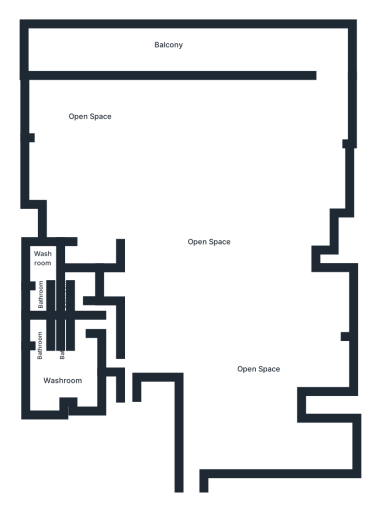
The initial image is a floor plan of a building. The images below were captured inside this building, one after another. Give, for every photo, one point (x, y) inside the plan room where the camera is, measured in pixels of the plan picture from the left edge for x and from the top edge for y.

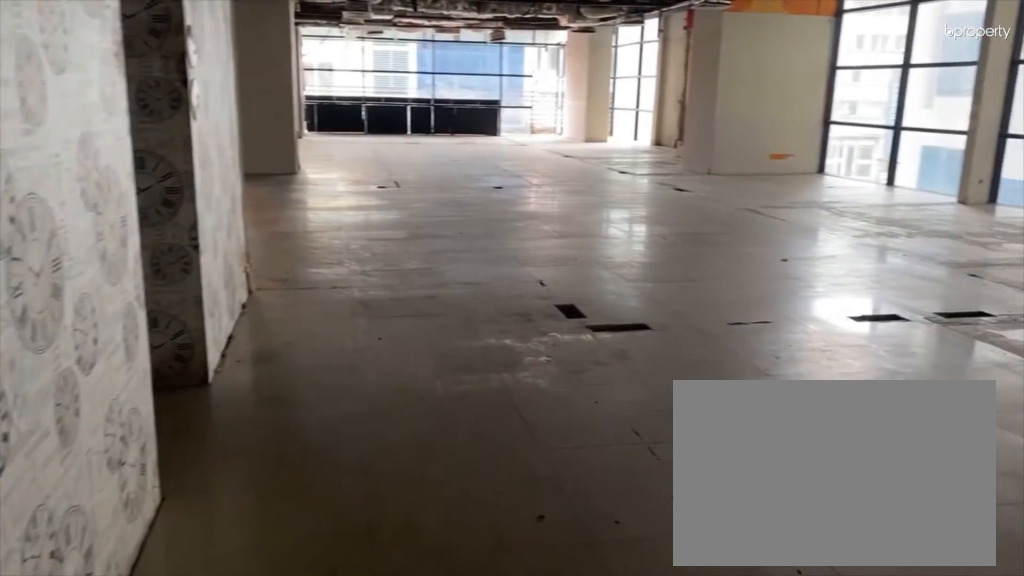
(232, 414)
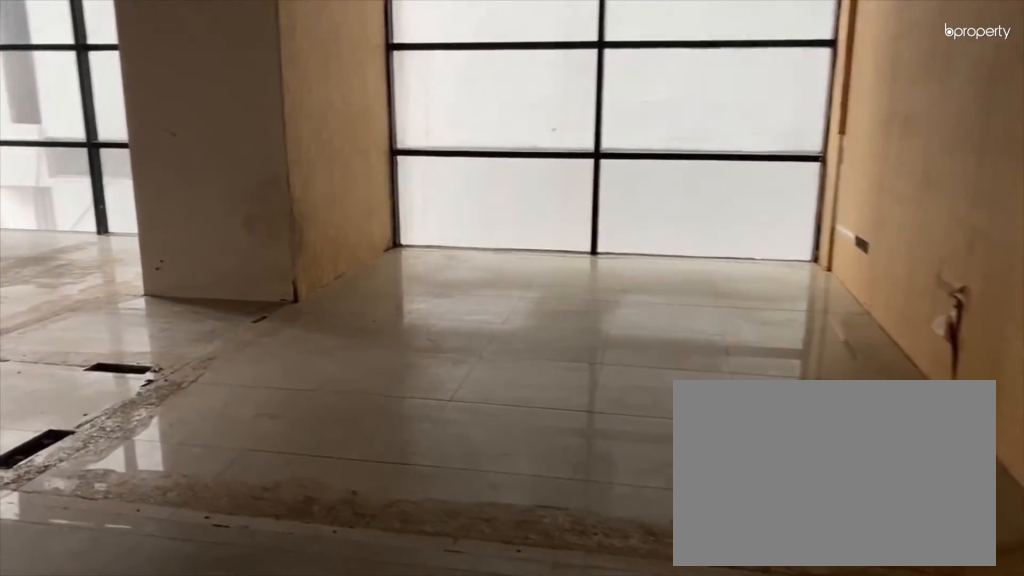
(232, 414)
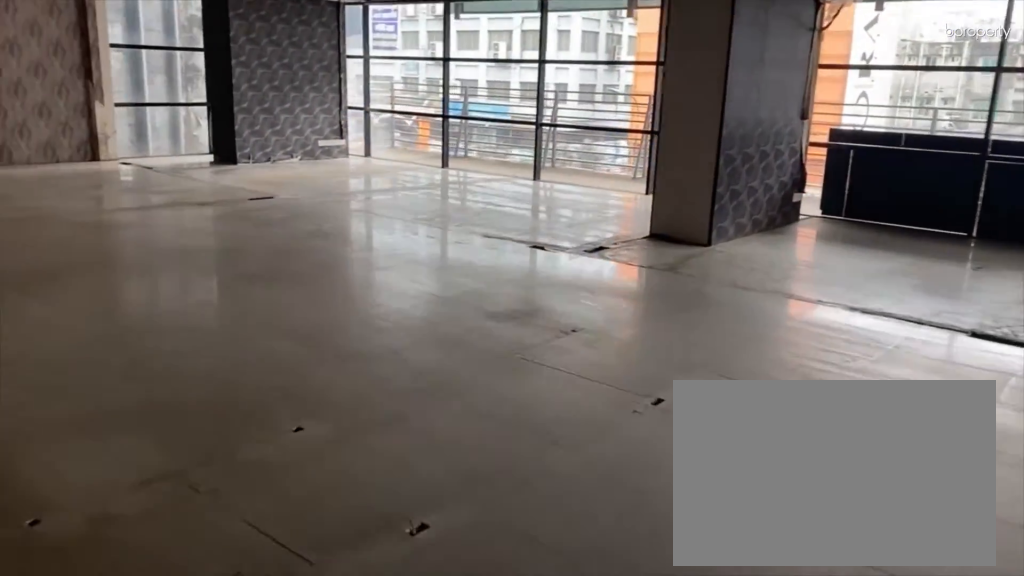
(189, 203)
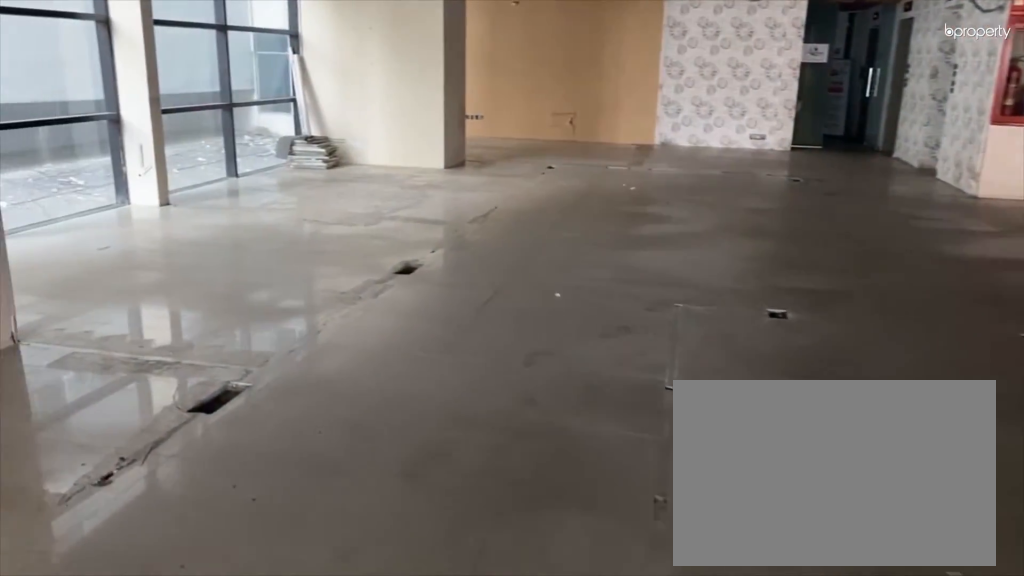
(189, 203)
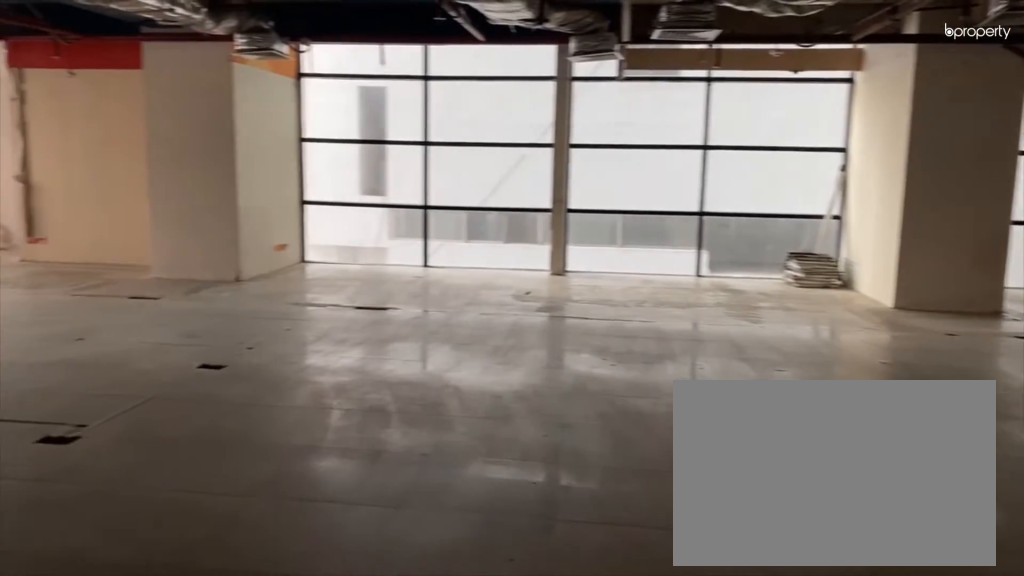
(157, 341)
